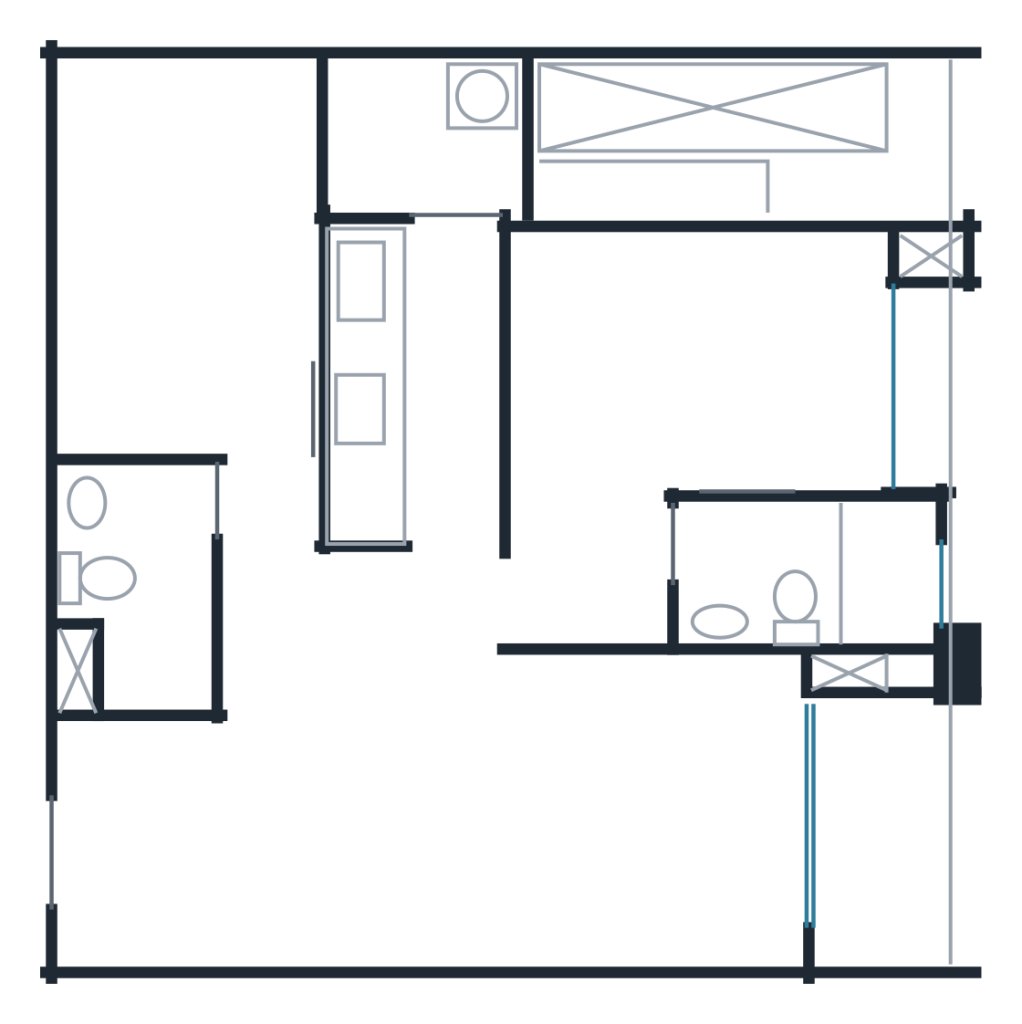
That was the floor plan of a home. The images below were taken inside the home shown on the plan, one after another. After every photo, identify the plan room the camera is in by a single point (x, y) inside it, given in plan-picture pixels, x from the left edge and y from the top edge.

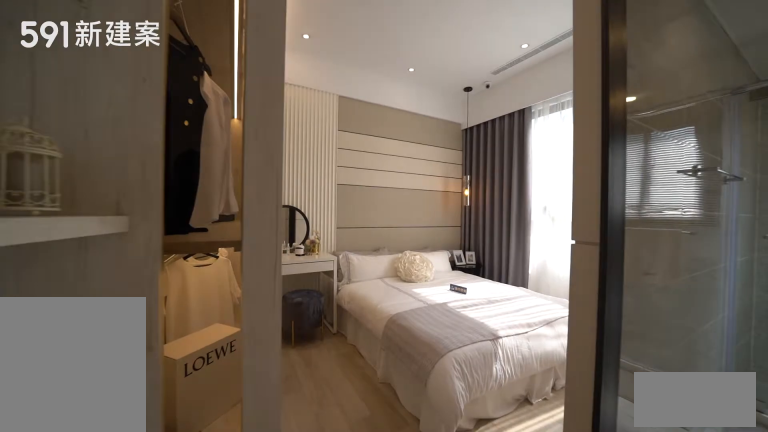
(674, 398)
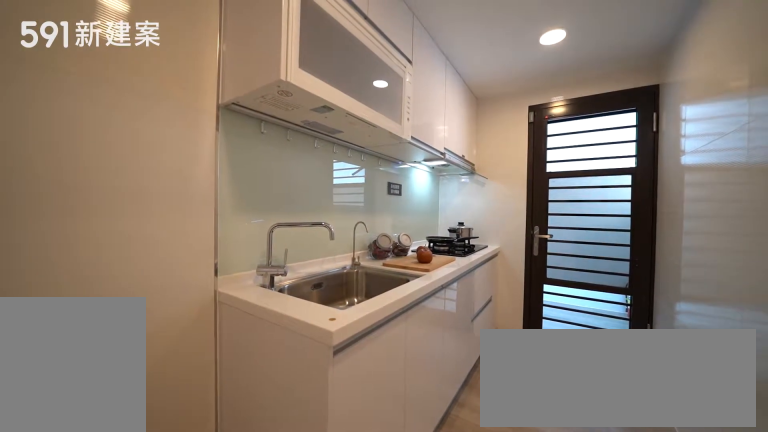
(412, 385)
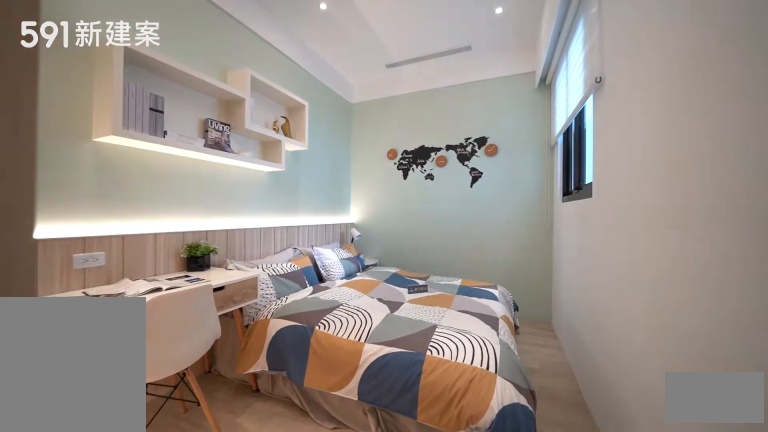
(186, 255)
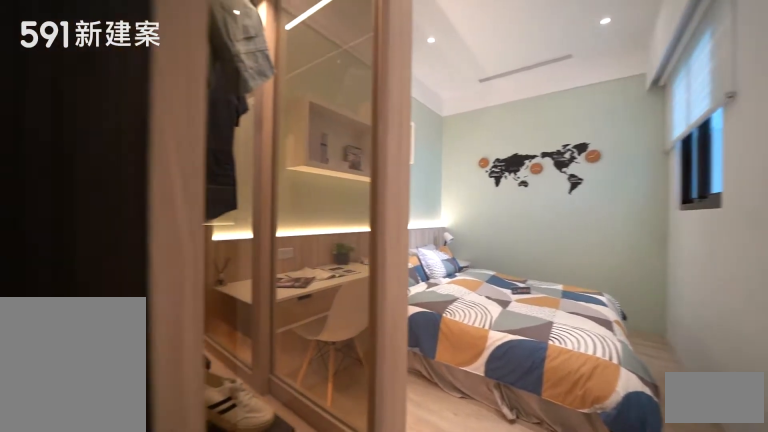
(186, 255)
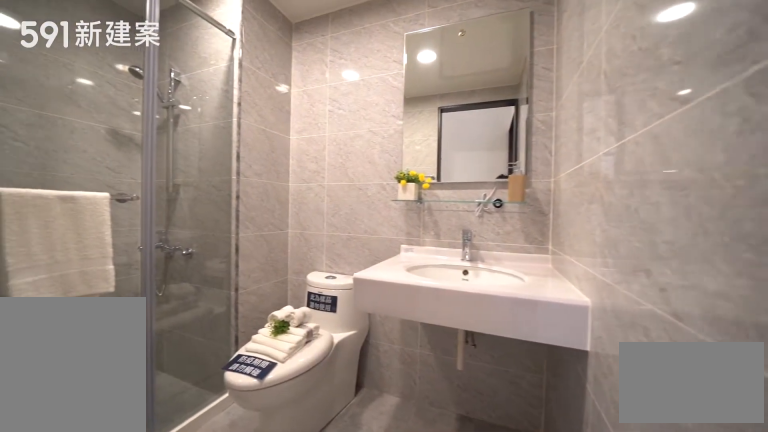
(129, 583)
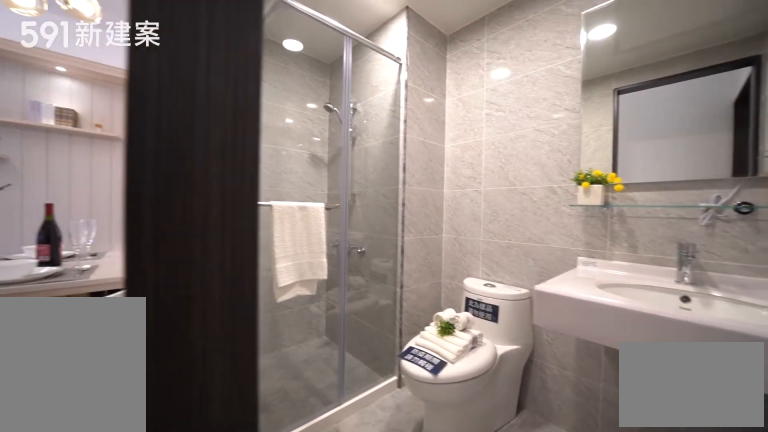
(129, 583)
